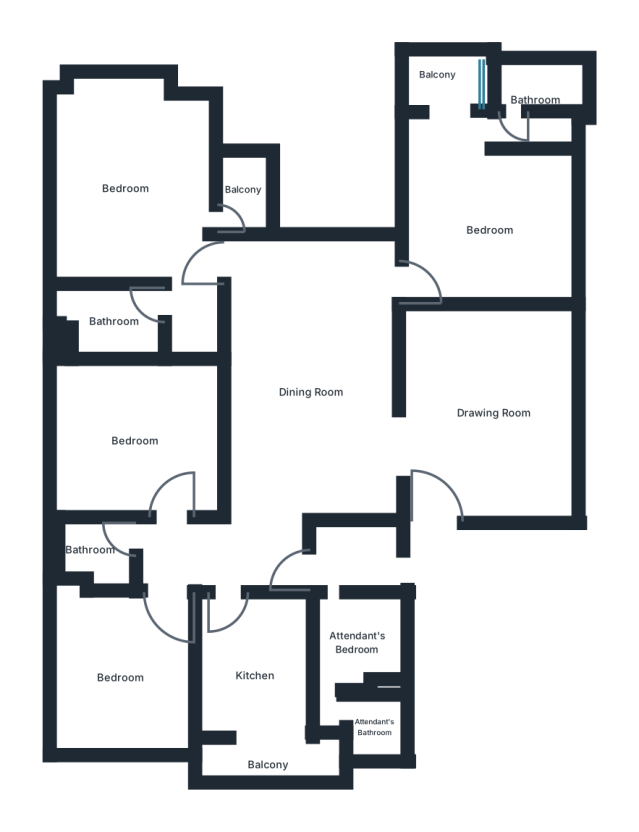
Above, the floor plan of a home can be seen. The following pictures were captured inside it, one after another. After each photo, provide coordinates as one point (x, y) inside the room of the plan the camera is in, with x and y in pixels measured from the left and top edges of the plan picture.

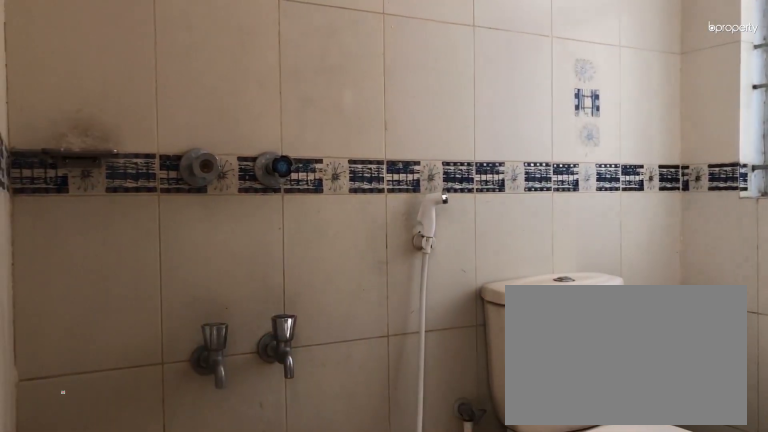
(535, 102)
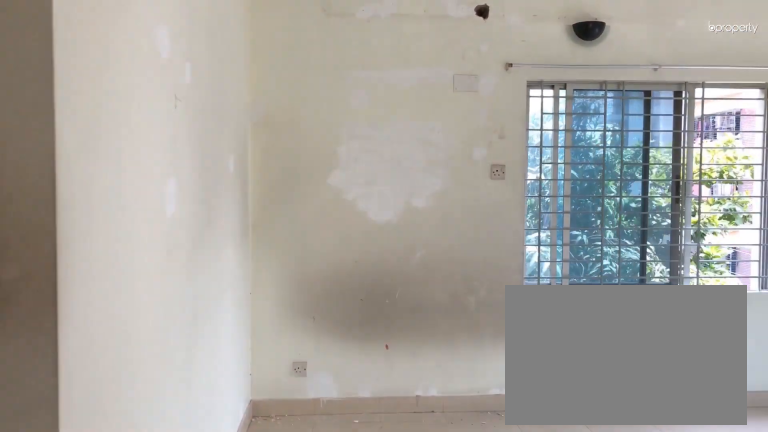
(146, 236)
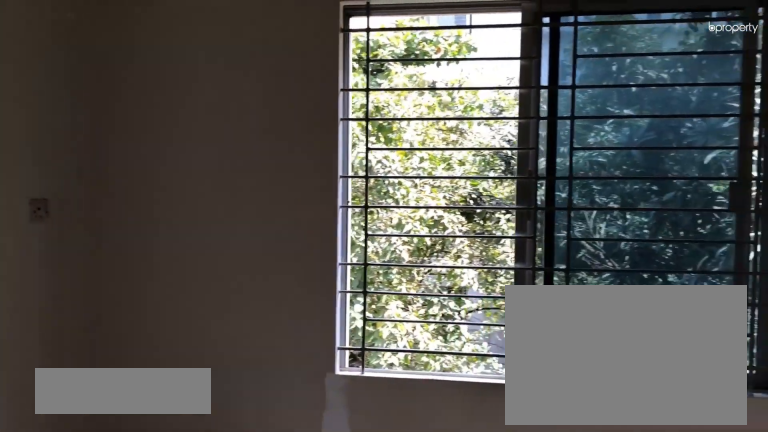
(119, 679)
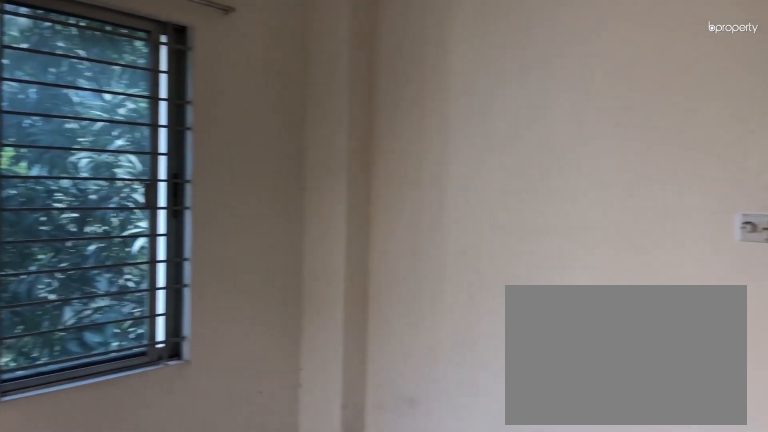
(119, 679)
